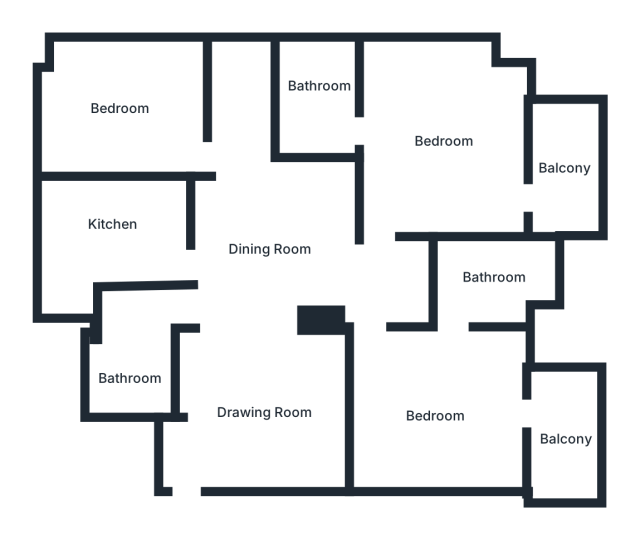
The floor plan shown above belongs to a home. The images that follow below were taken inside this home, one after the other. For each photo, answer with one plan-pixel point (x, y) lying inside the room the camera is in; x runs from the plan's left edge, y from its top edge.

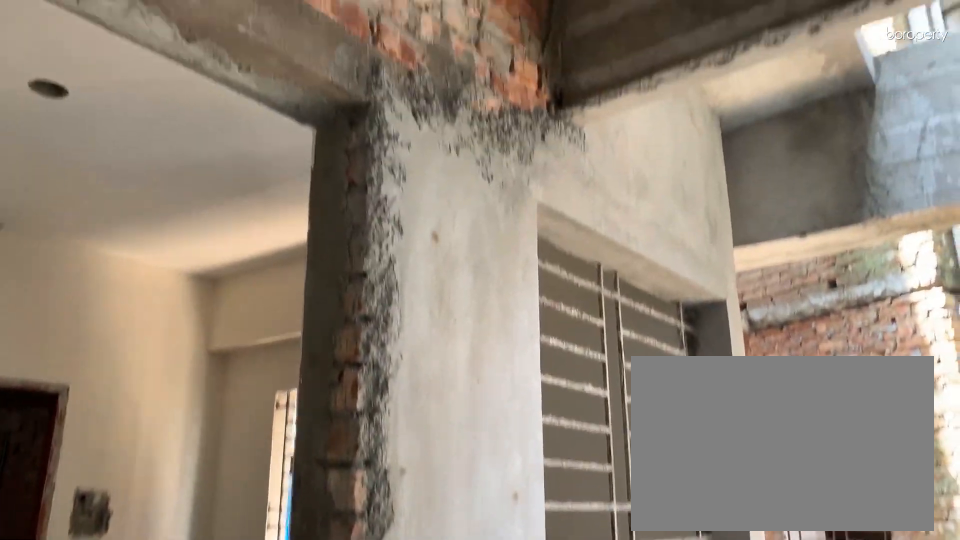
(569, 159)
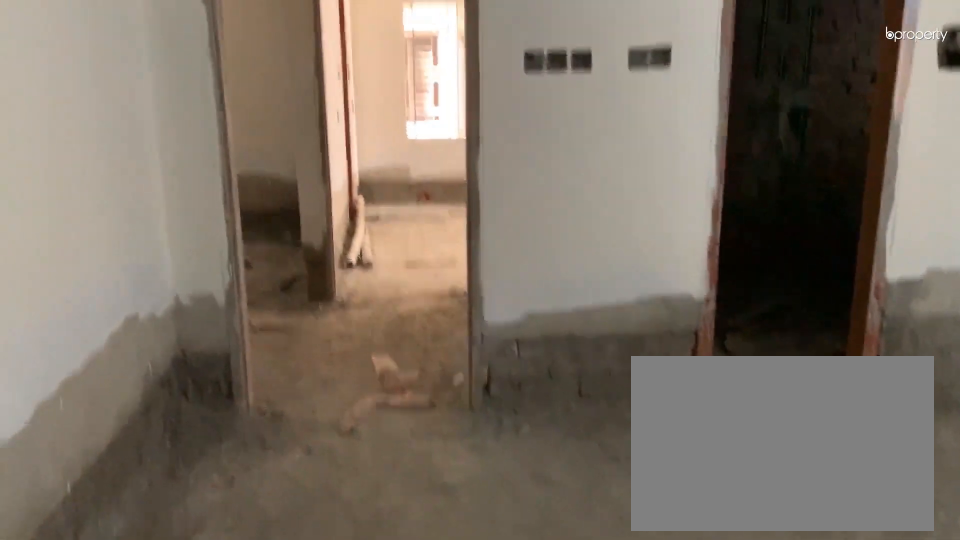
(445, 409)
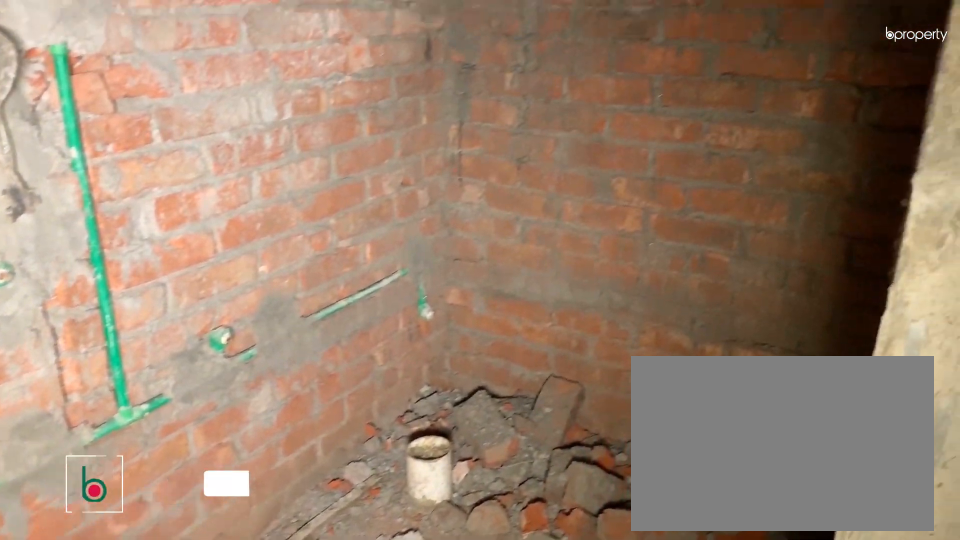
(484, 282)
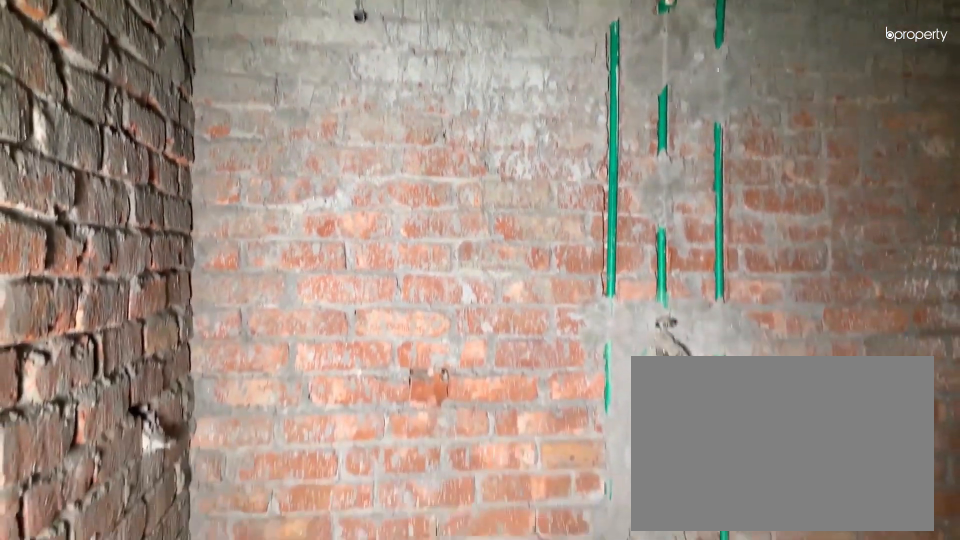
(484, 282)
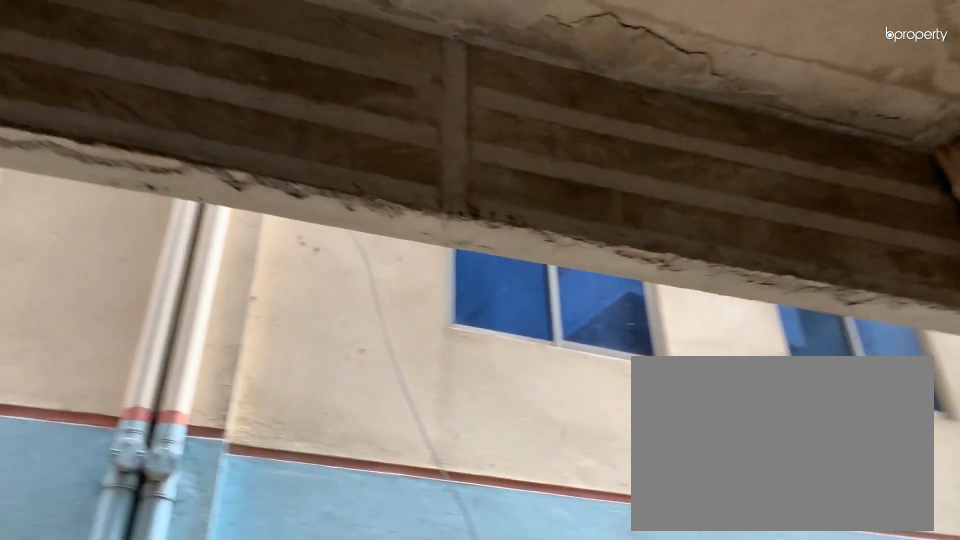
(566, 446)
